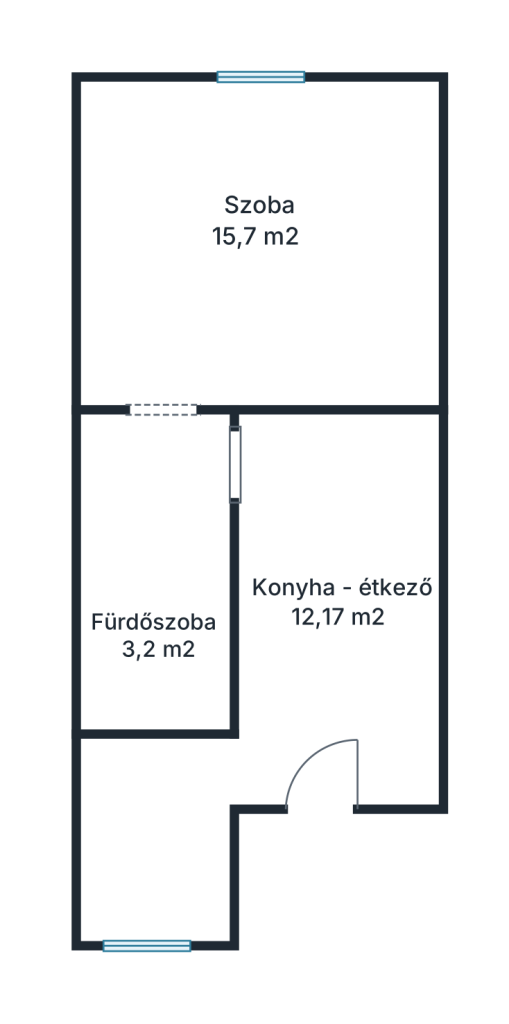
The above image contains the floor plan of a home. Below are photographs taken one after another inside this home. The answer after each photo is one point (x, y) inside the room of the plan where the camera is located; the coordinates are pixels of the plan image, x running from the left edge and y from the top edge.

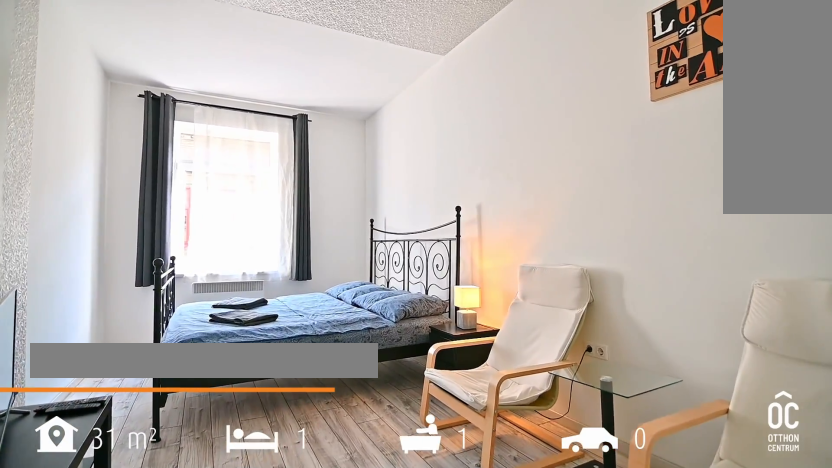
(261, 240)
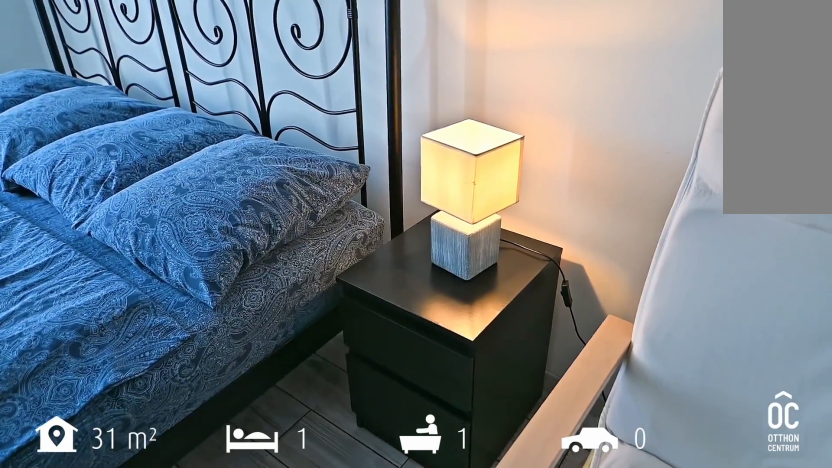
(261, 240)
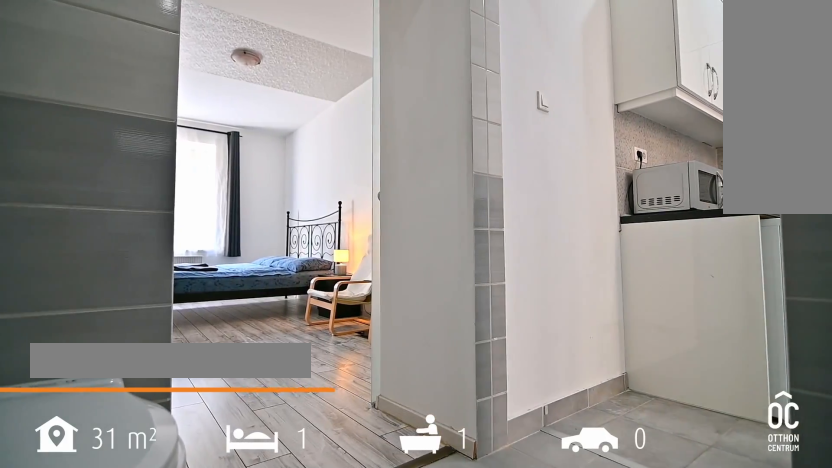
(150, 566)
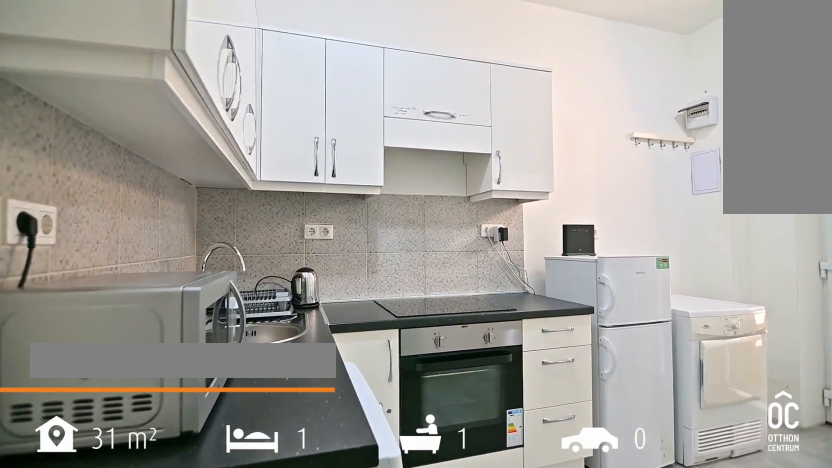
(336, 620)
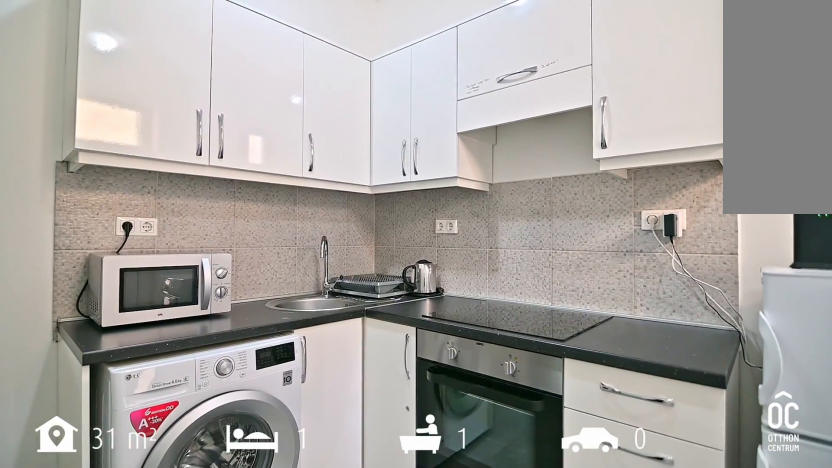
(336, 620)
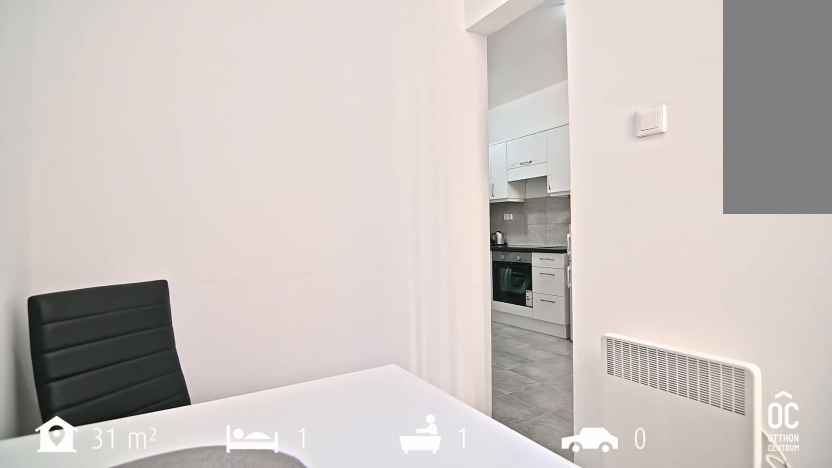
(153, 835)
